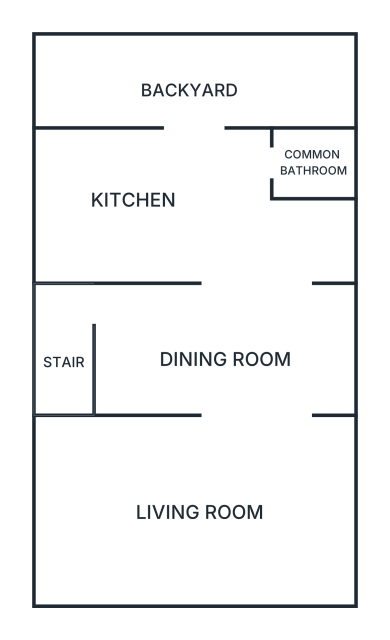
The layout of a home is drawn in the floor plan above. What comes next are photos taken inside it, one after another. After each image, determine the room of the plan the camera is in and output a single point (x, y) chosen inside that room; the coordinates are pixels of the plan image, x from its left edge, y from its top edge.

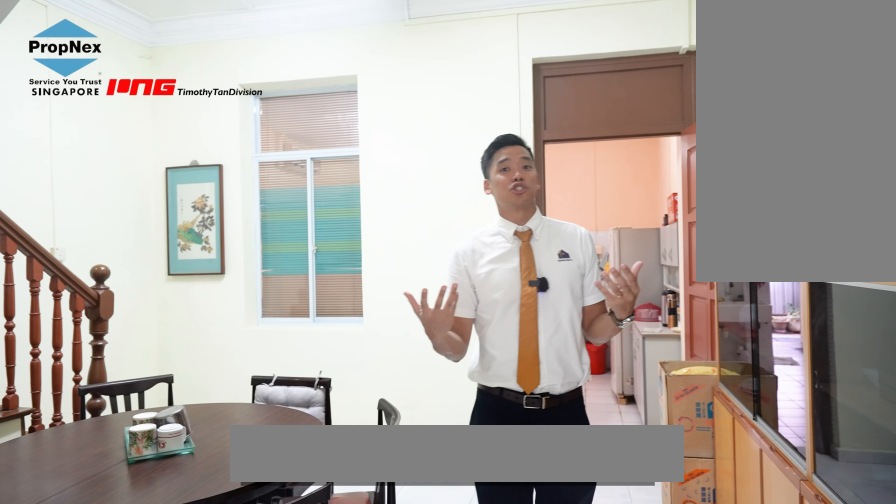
(224, 347)
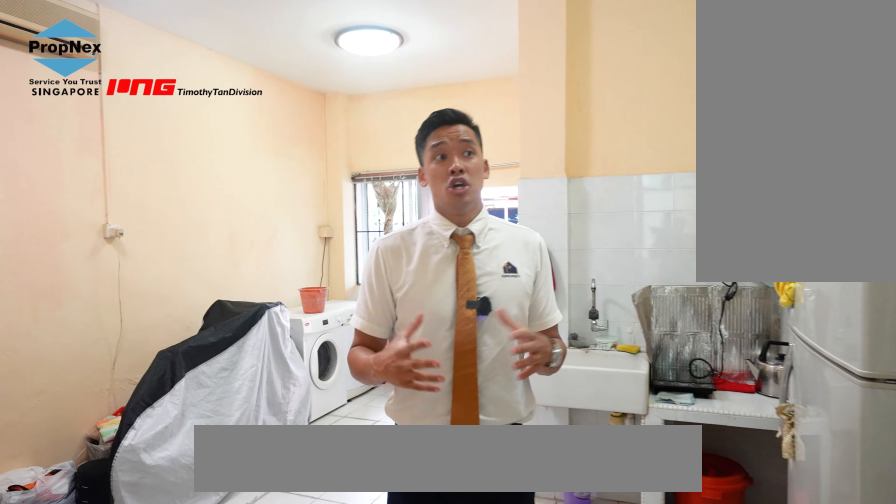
(192, 205)
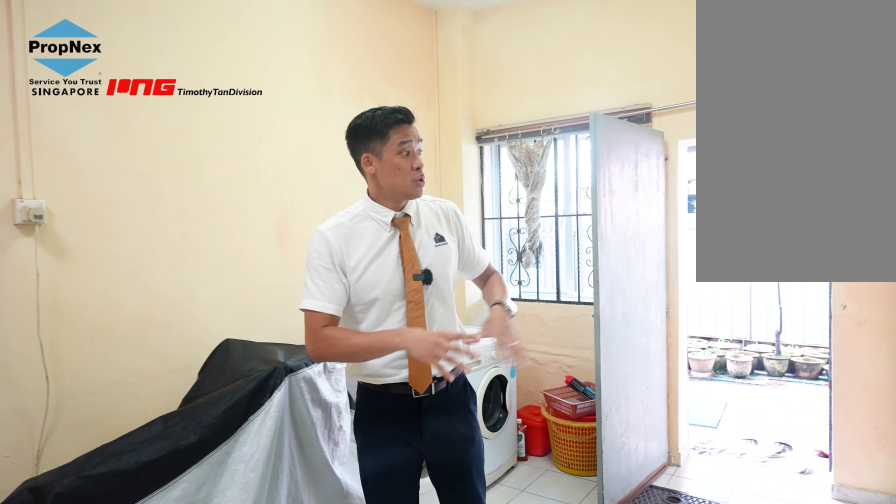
(192, 205)
